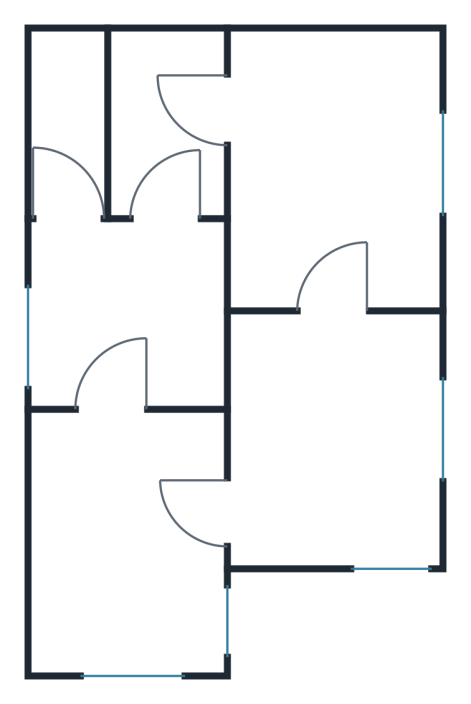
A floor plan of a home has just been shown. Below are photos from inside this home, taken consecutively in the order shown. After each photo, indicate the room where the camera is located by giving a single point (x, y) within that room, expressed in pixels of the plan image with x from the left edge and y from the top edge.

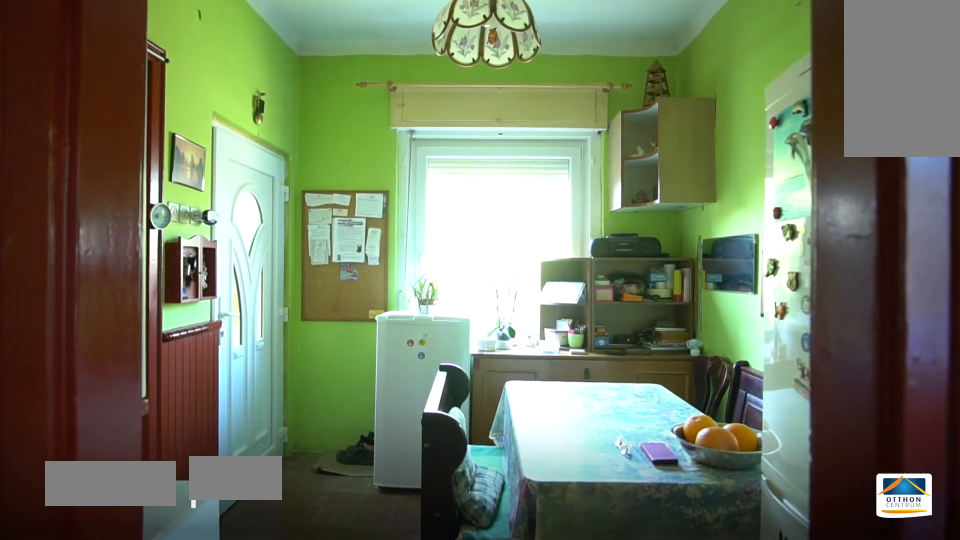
(128, 535)
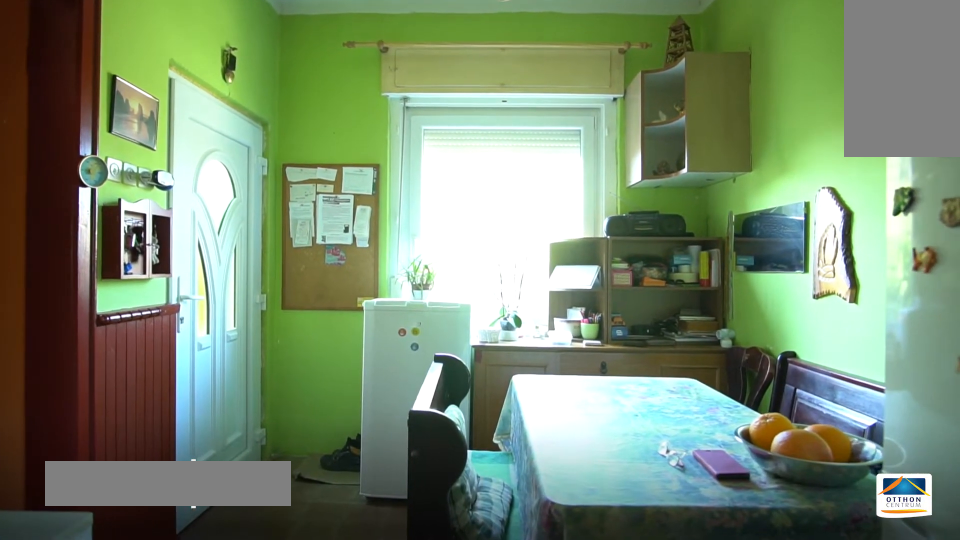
(128, 534)
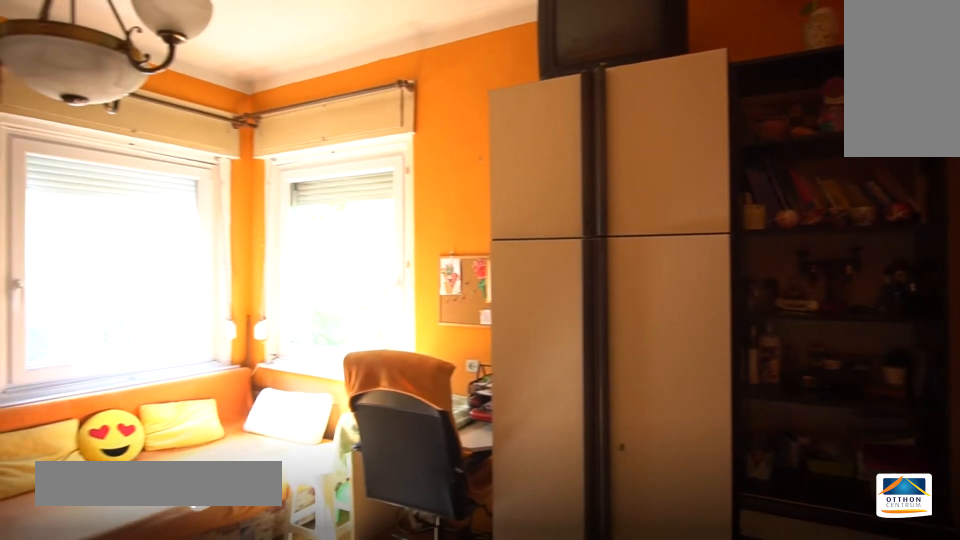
(341, 439)
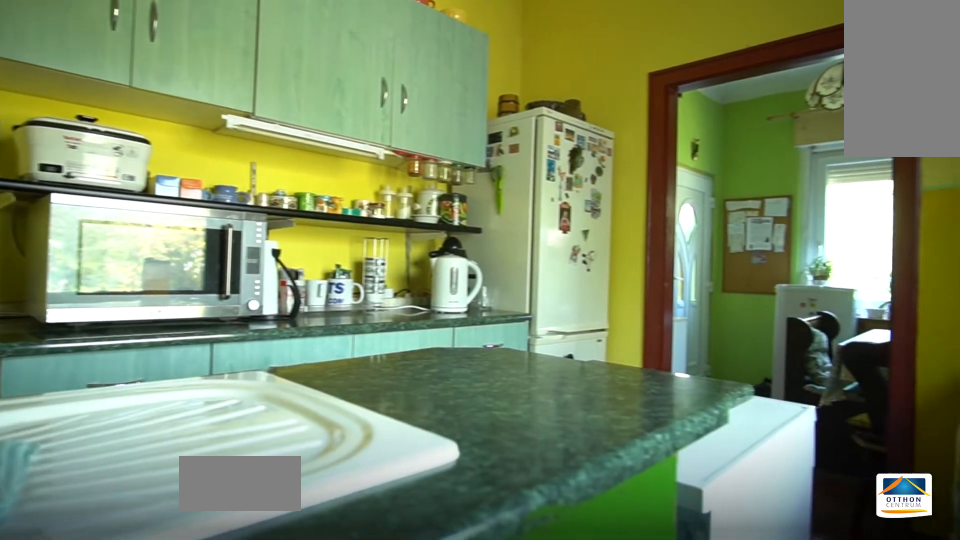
(128, 308)
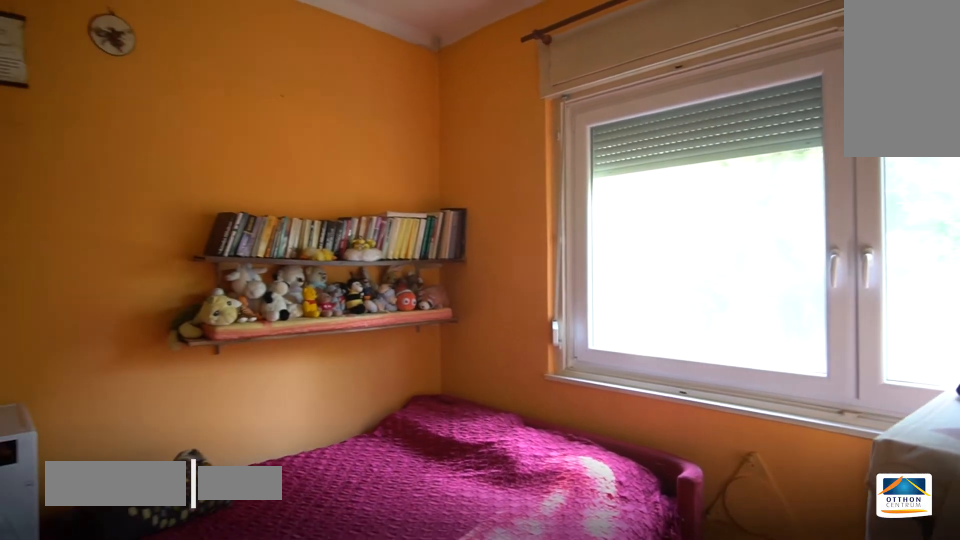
(338, 154)
